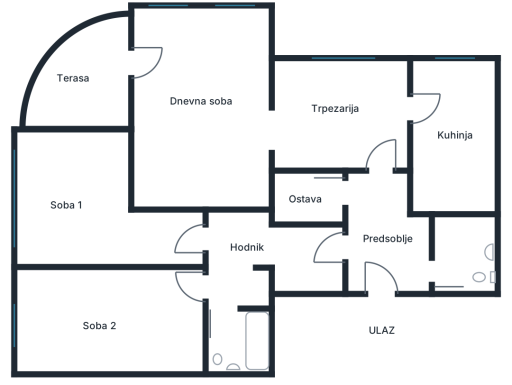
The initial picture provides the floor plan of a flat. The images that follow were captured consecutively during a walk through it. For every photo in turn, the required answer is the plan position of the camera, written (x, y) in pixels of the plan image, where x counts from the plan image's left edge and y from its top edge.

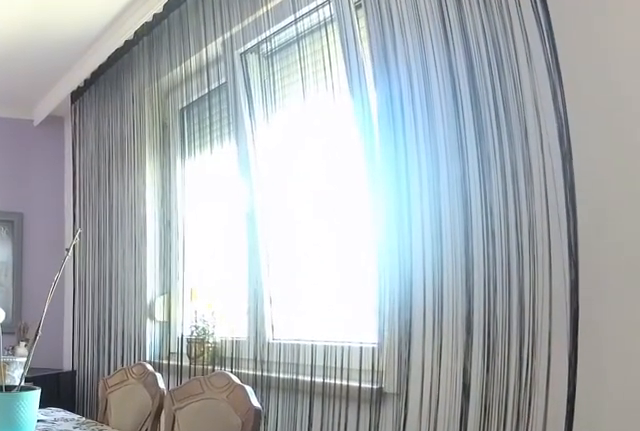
(424, 111)
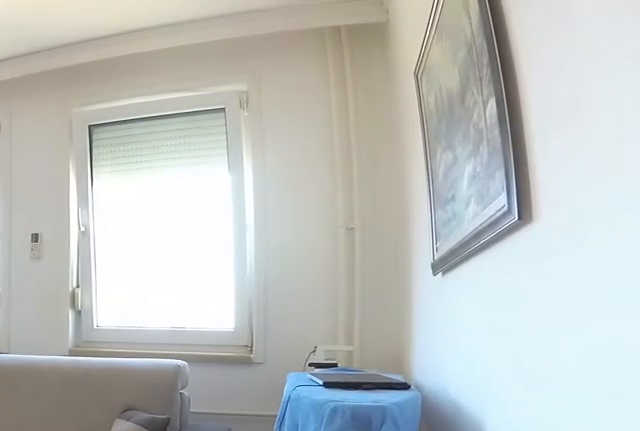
(263, 133)
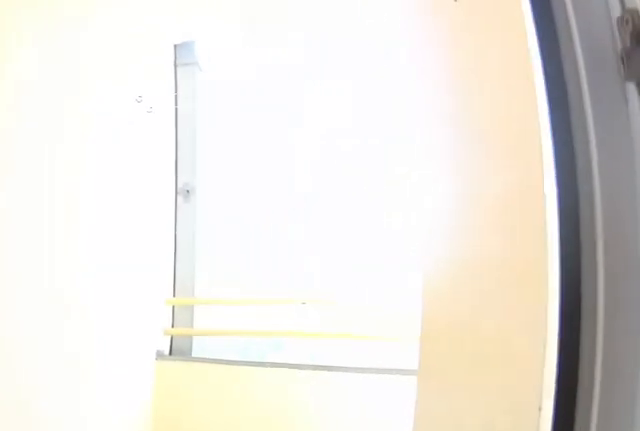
(154, 66)
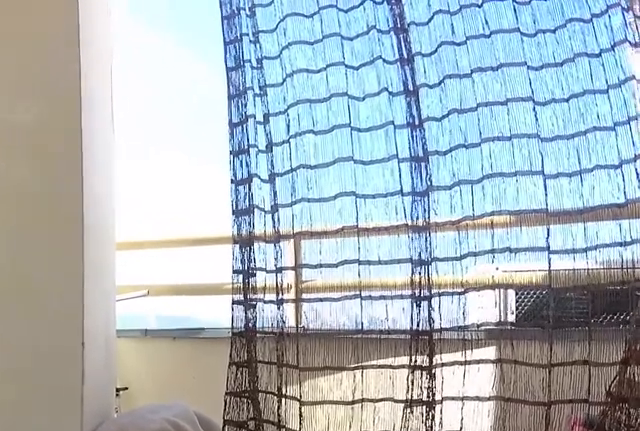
(142, 62)
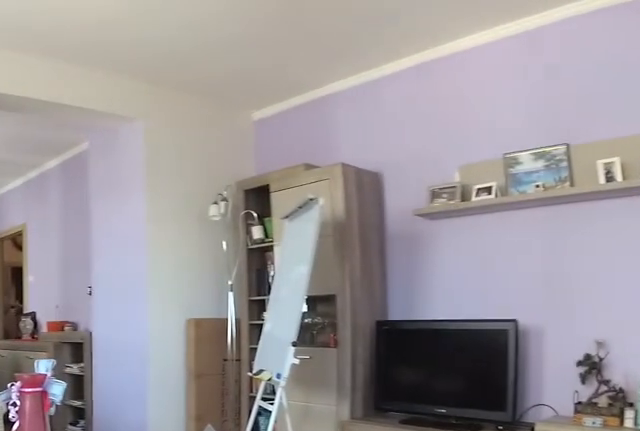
(139, 60)
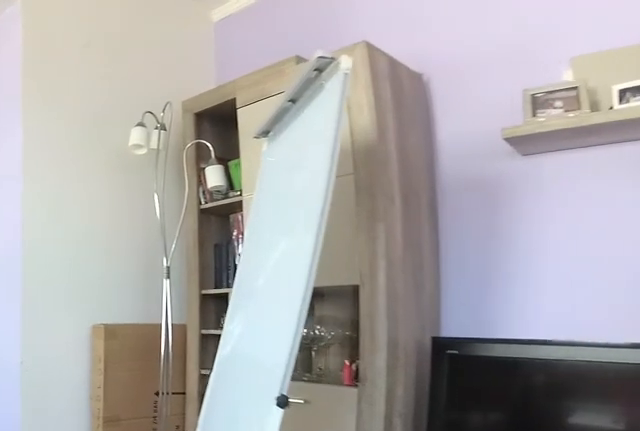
(178, 135)
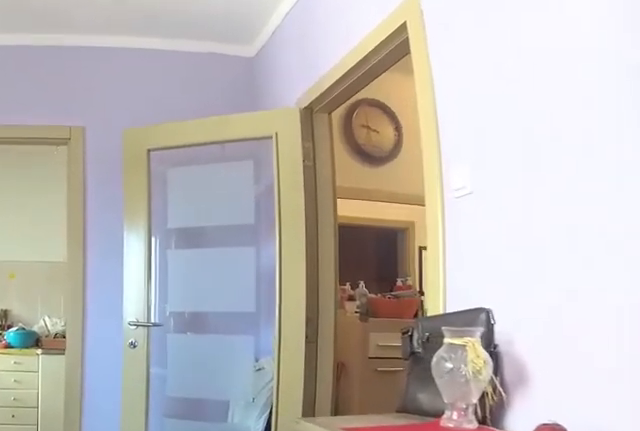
(306, 131)
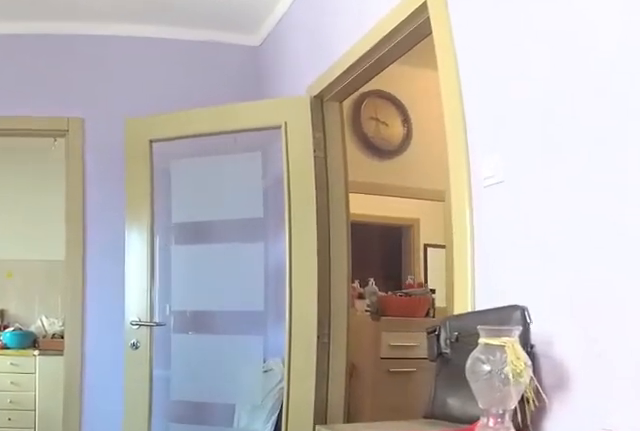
(312, 131)
